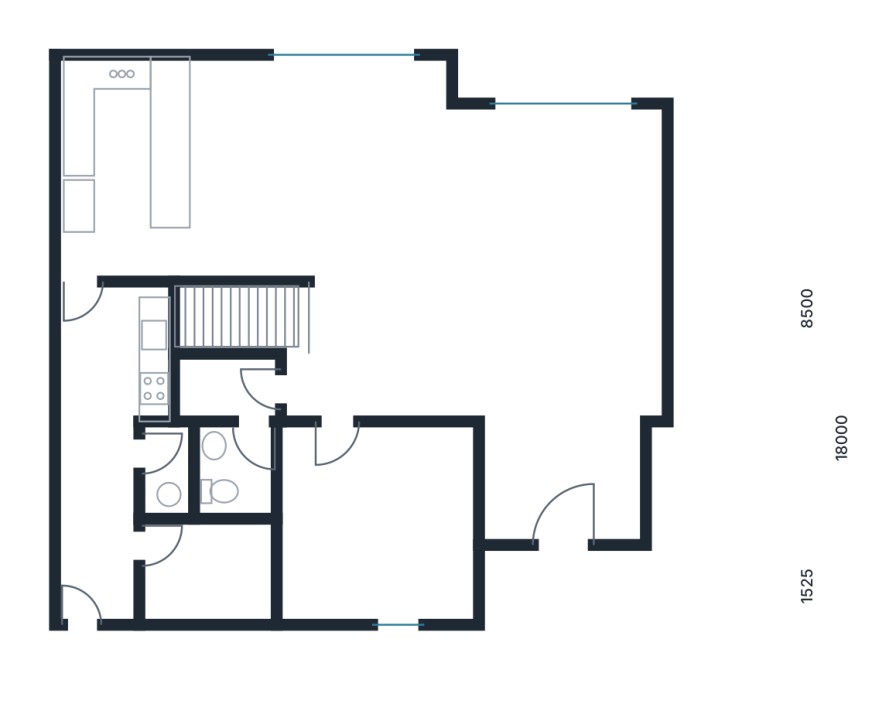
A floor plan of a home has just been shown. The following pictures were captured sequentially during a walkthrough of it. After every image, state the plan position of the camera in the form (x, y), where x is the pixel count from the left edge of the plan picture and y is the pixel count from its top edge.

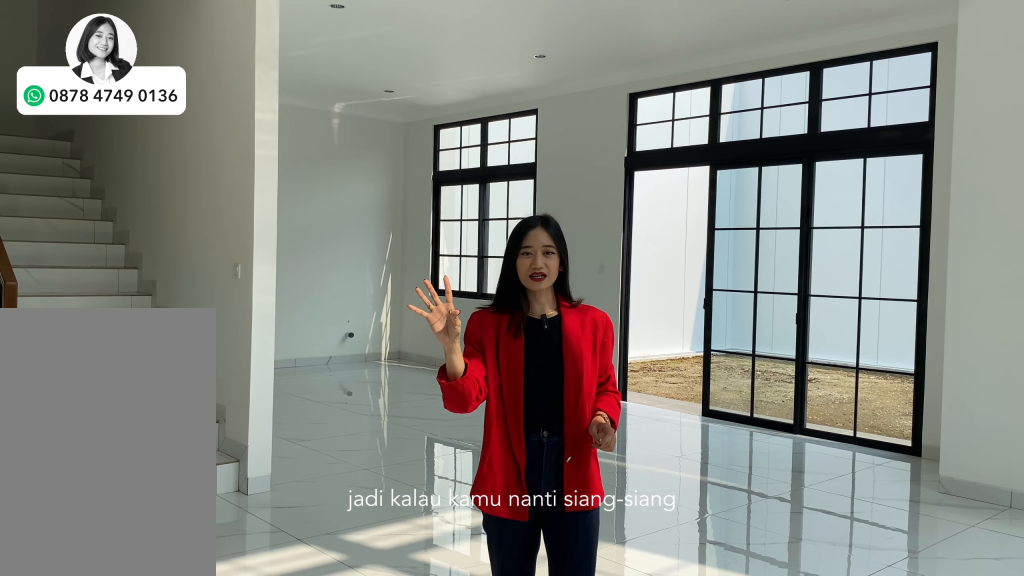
(548, 333)
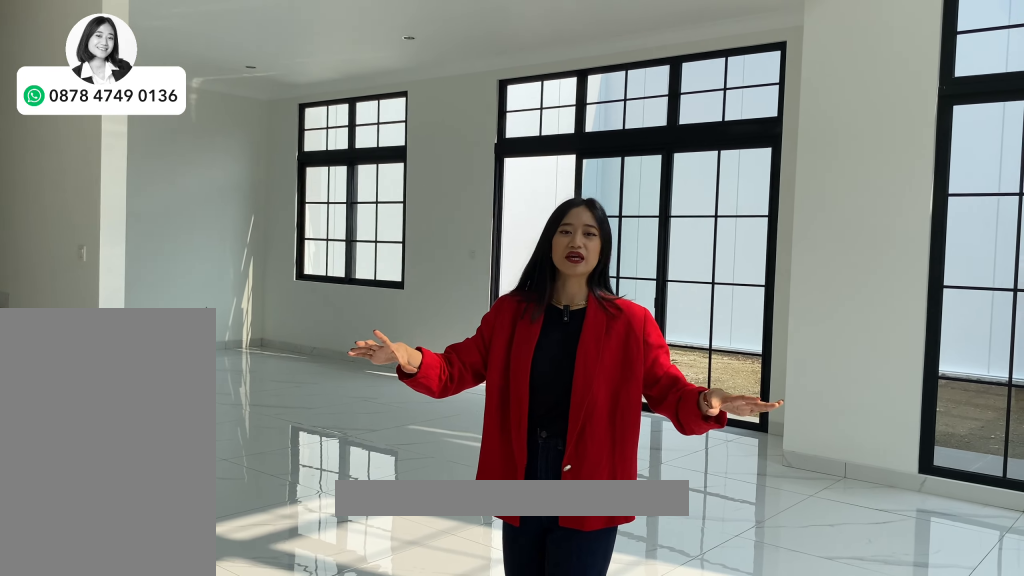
(548, 333)
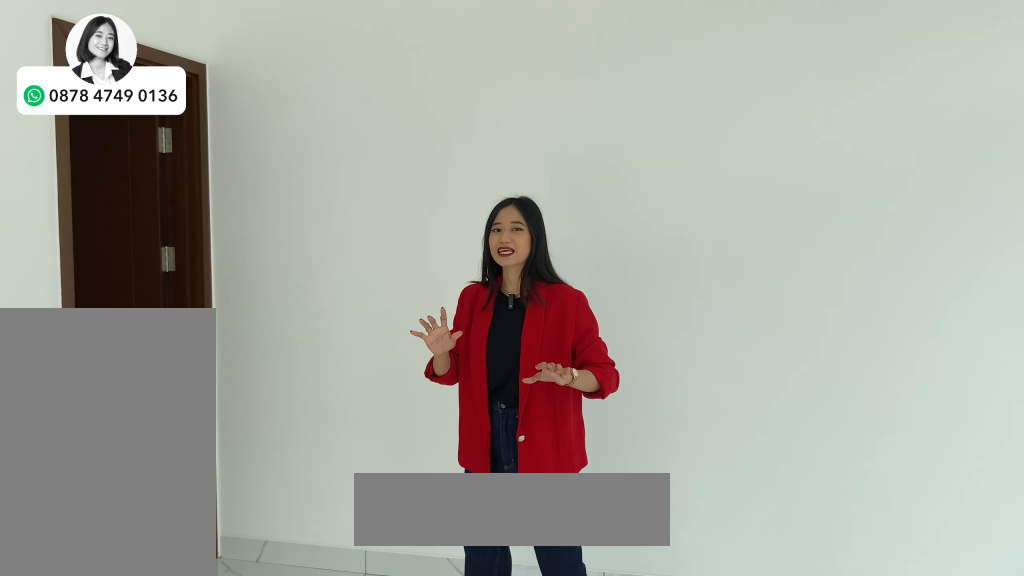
(155, 164)
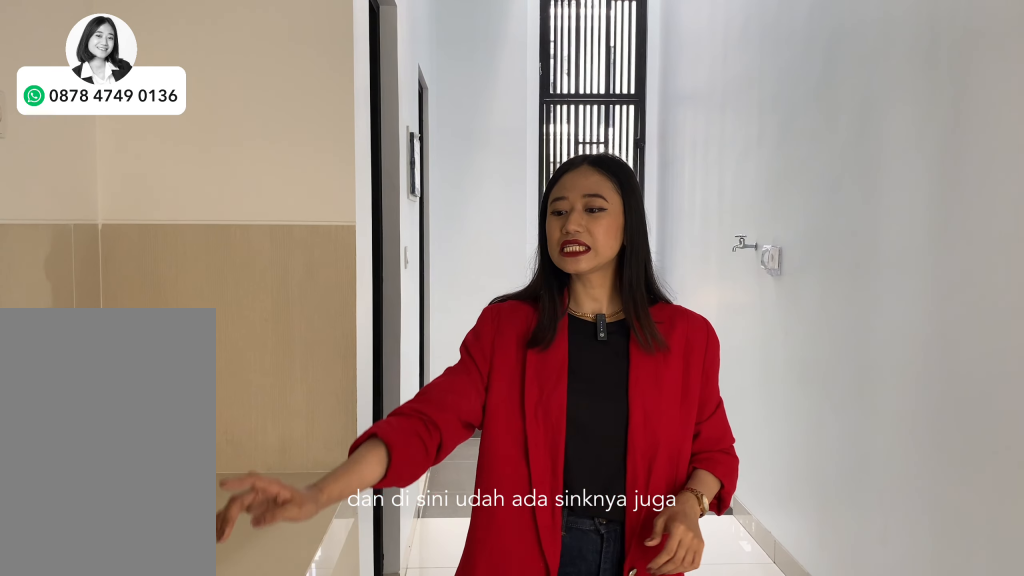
(116, 358)
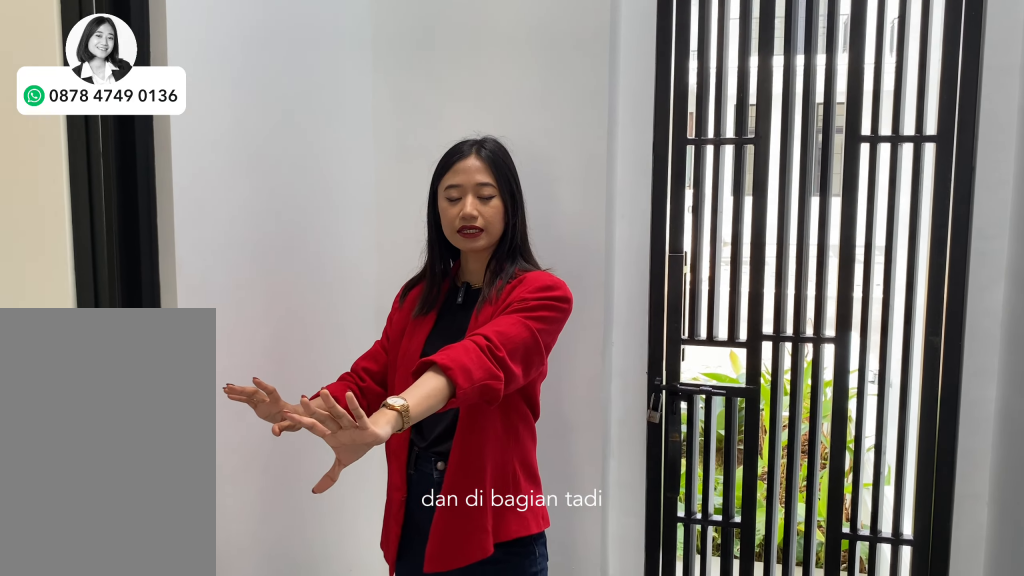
(99, 563)
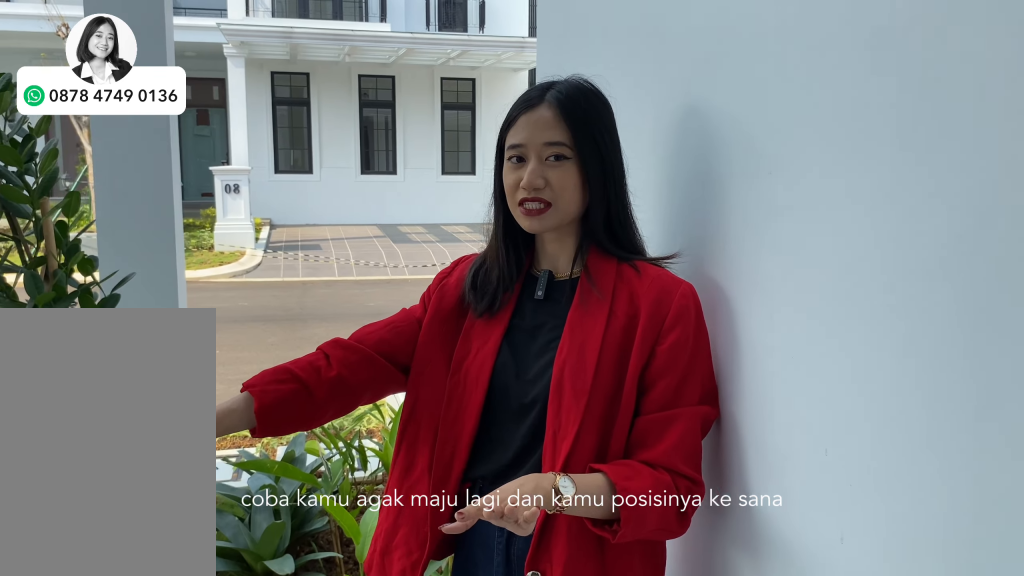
(105, 661)
